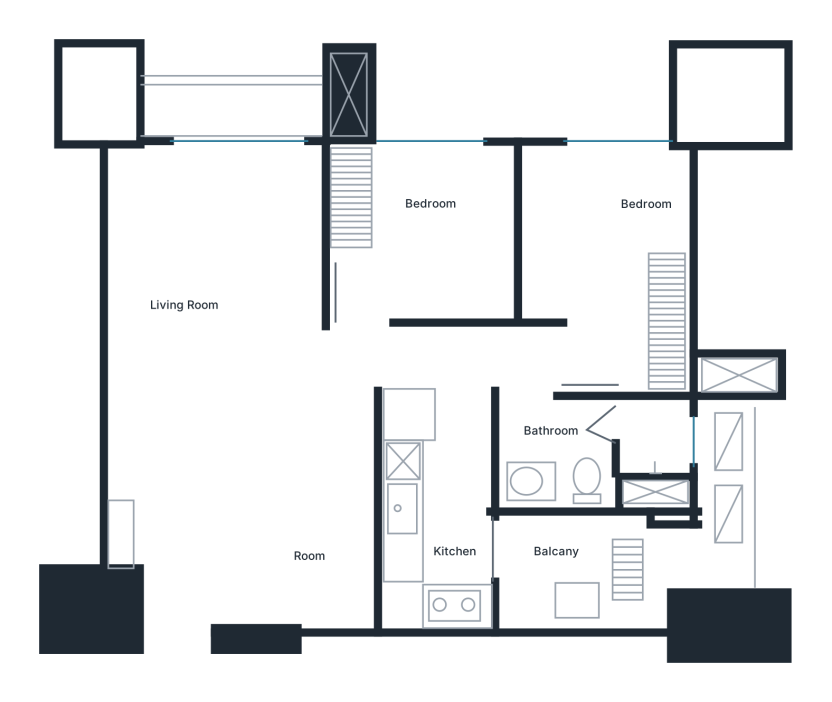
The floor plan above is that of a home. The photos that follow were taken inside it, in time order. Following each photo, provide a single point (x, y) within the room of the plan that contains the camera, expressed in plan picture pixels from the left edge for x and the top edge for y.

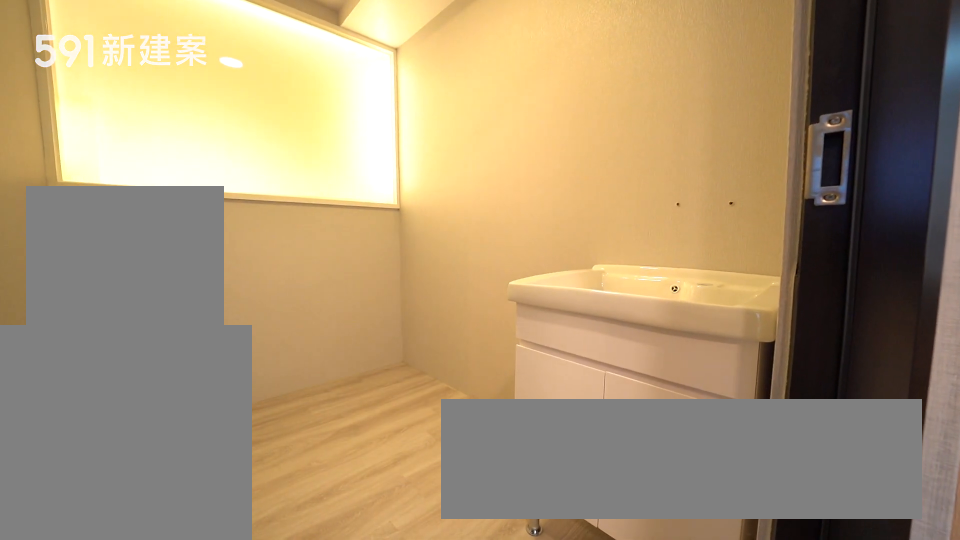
(590, 574)
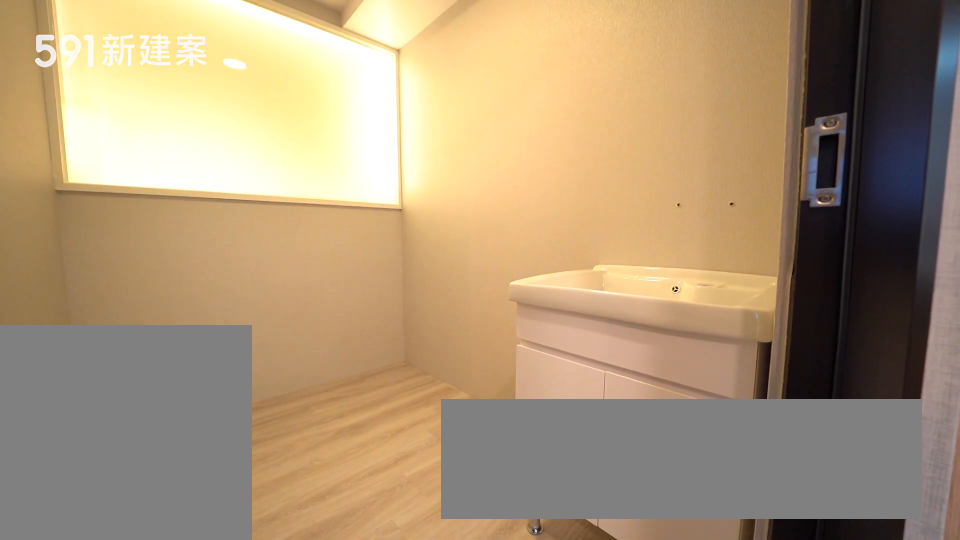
(590, 574)
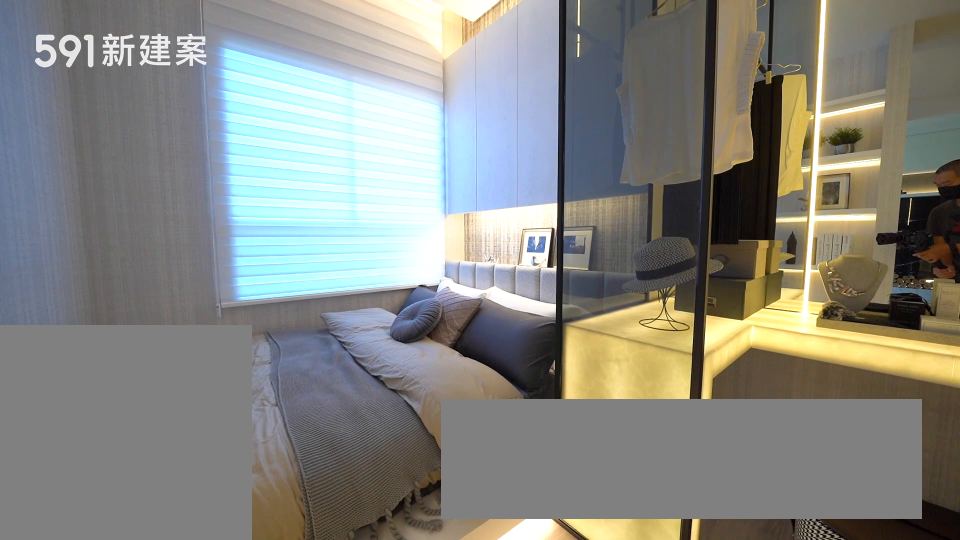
(612, 266)
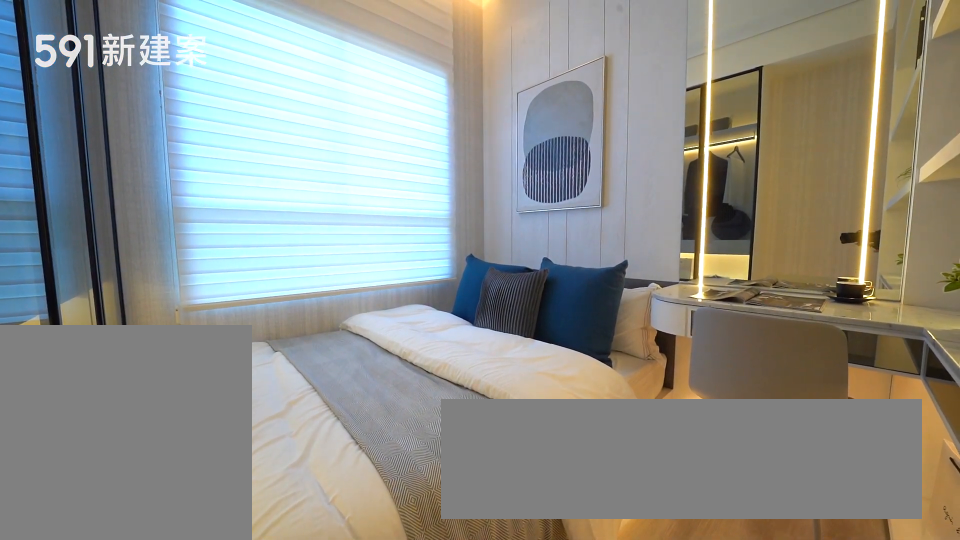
(420, 227)
